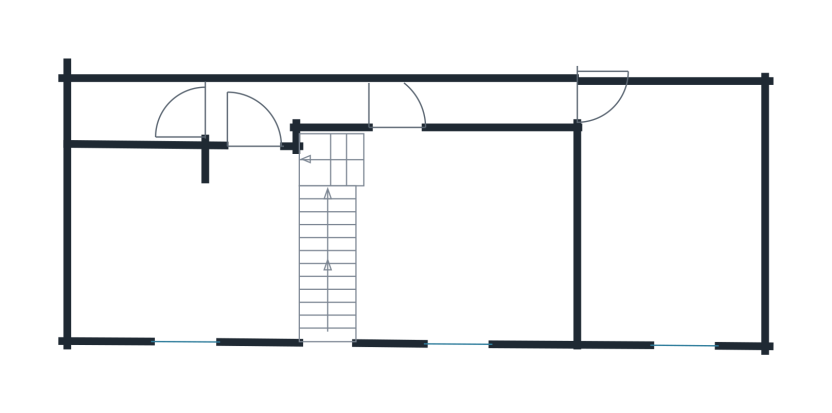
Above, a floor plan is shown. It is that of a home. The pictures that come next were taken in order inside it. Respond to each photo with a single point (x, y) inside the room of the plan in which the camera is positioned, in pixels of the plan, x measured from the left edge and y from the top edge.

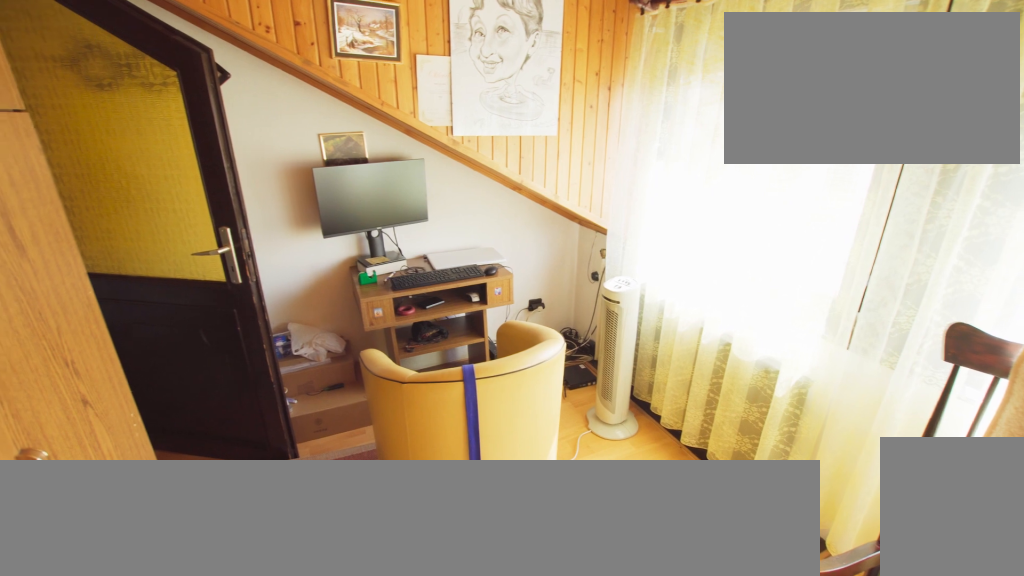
(187, 245)
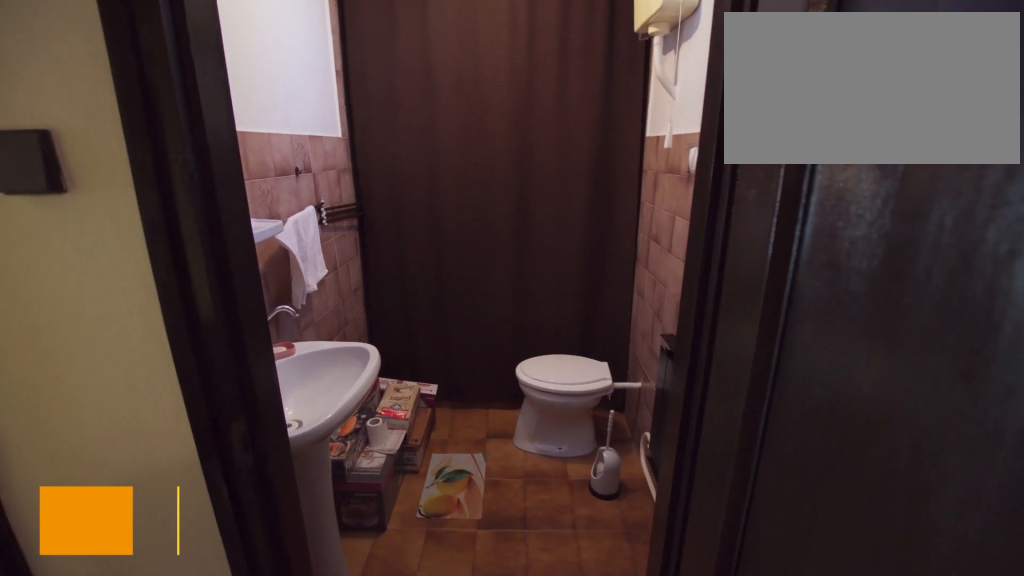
(143, 115)
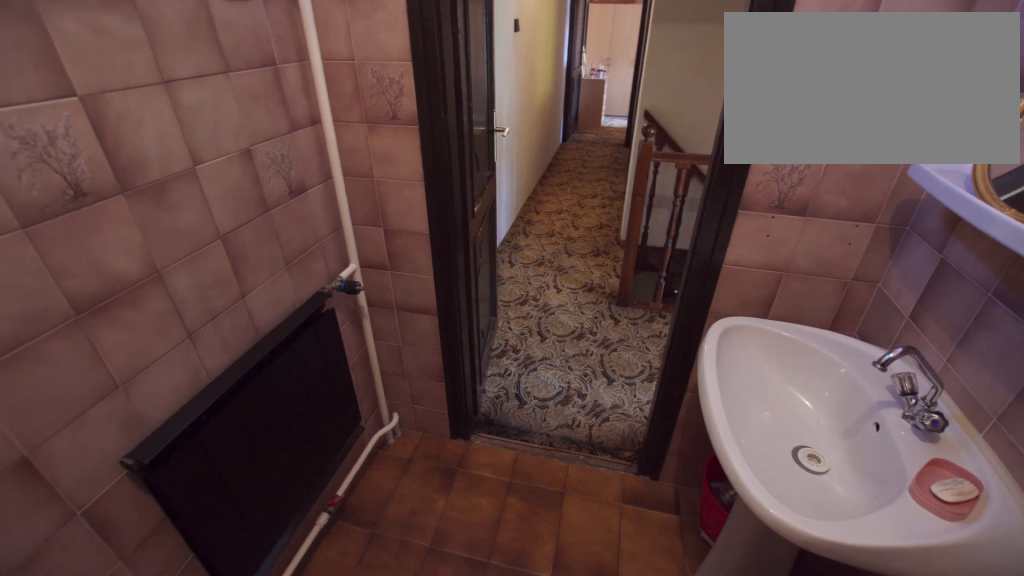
(146, 115)
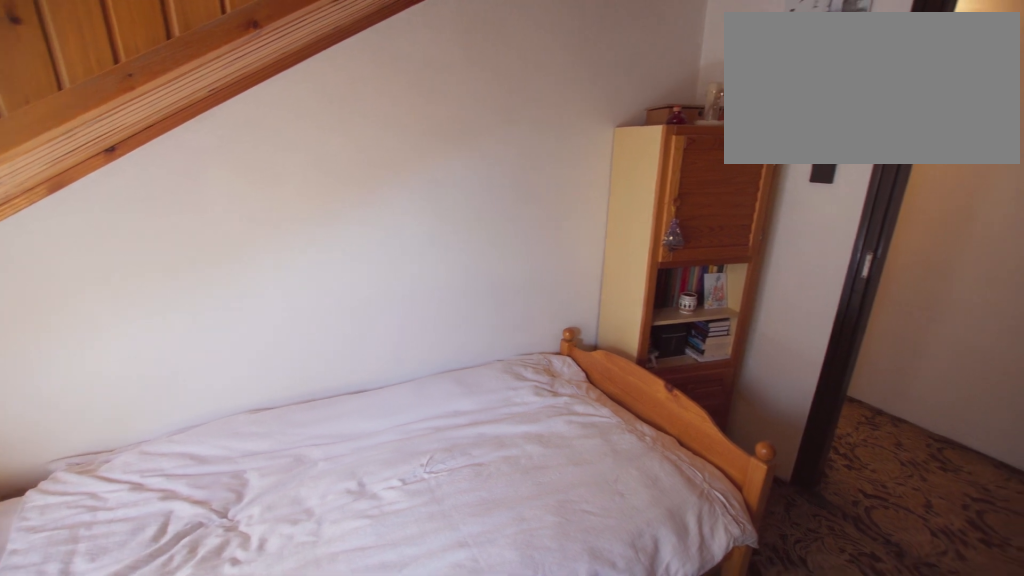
(461, 239)
